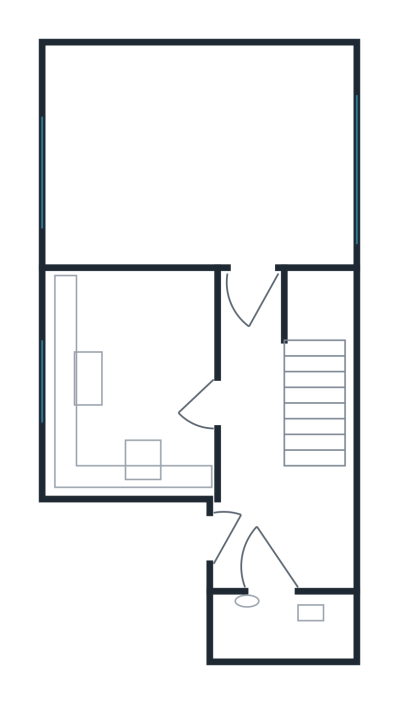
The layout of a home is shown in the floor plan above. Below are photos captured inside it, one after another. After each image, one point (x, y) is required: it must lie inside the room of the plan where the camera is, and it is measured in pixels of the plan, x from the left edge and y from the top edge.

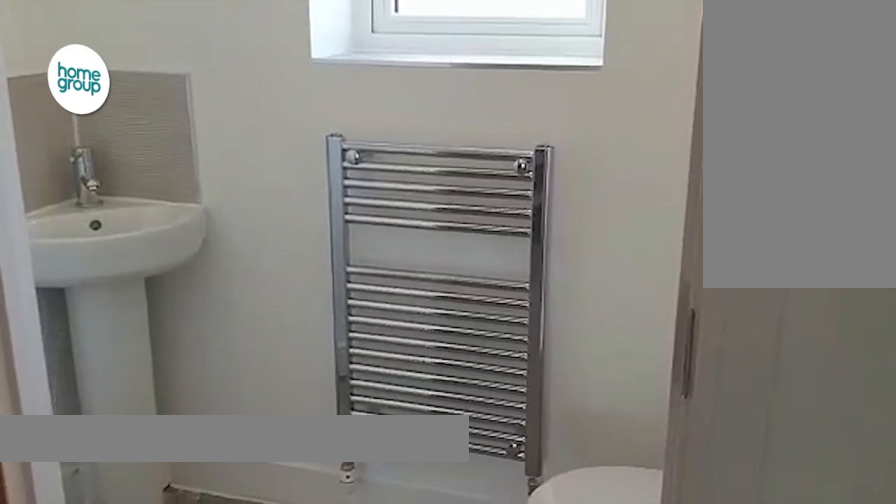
(285, 623)
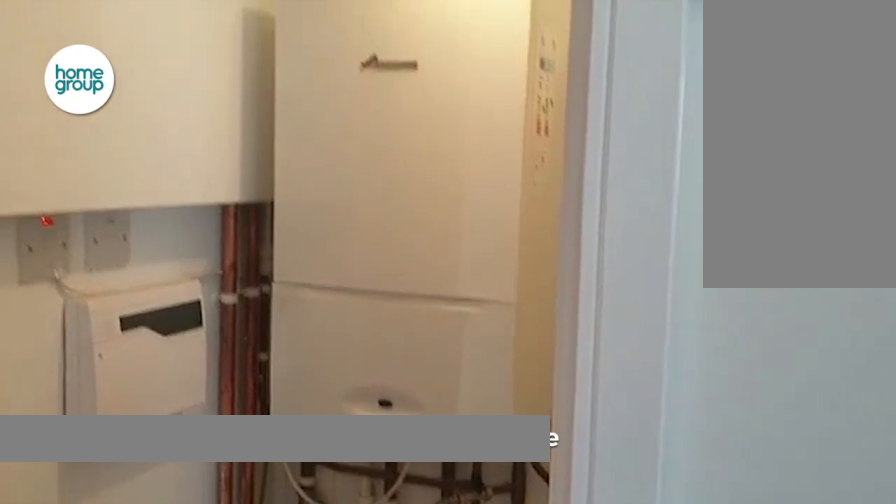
(284, 428)
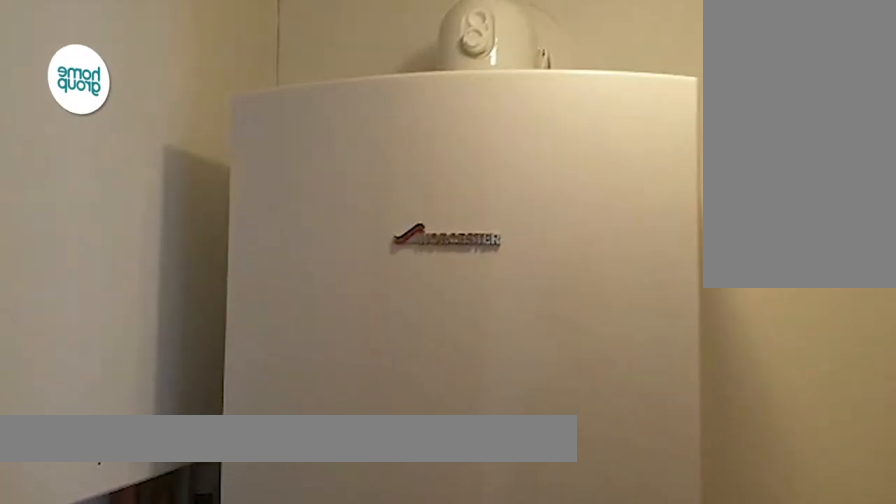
(284, 428)
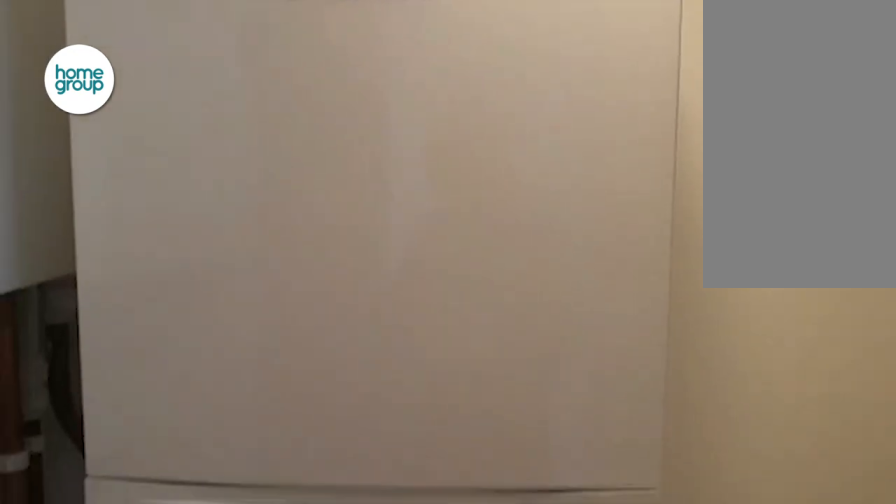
(284, 428)
